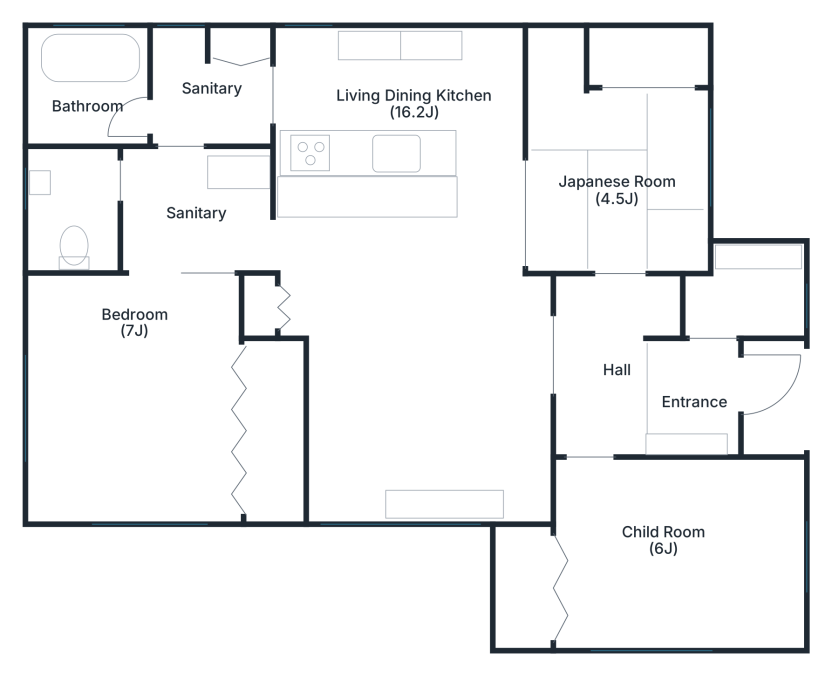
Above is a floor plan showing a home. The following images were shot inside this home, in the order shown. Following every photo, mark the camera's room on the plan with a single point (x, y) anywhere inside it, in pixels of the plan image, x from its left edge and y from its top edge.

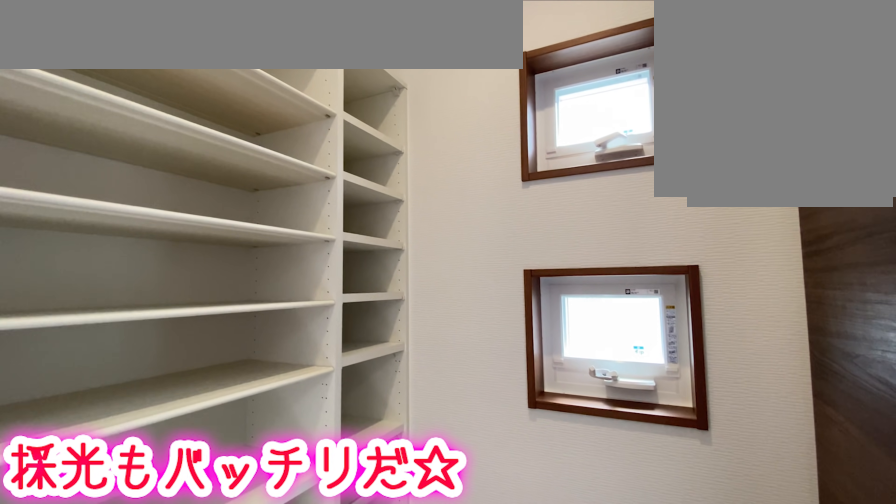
(751, 286)
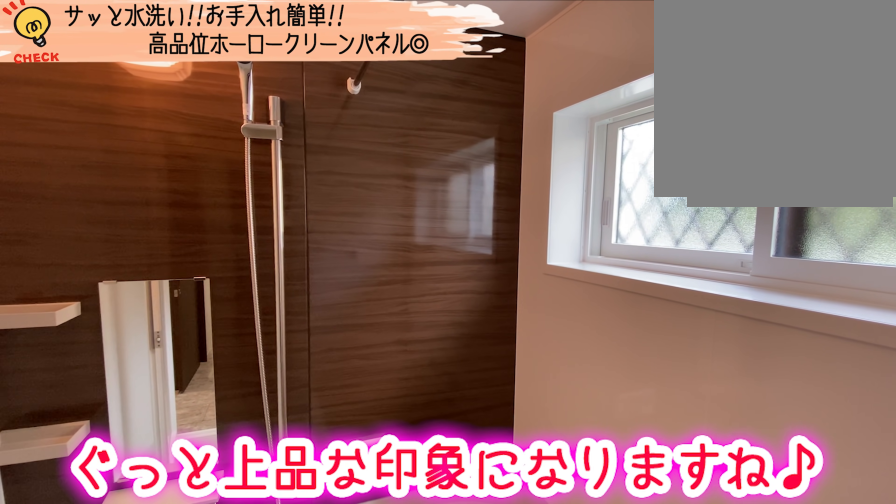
(90, 97)
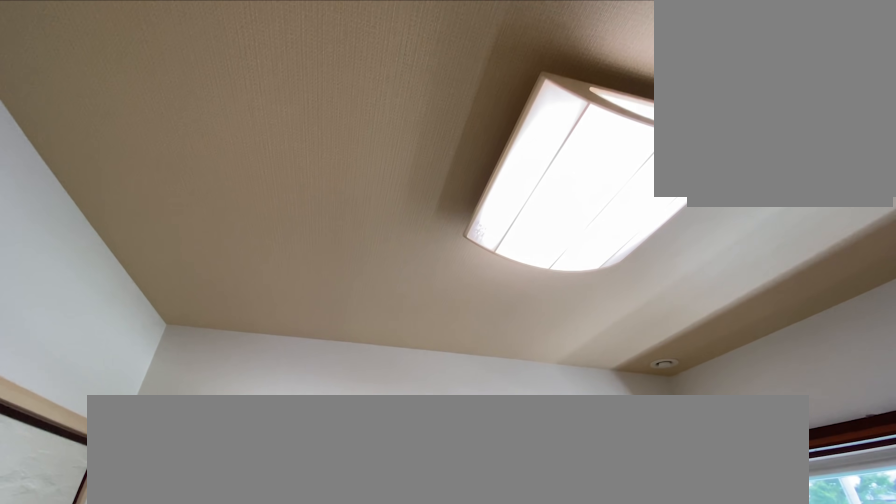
(616, 138)
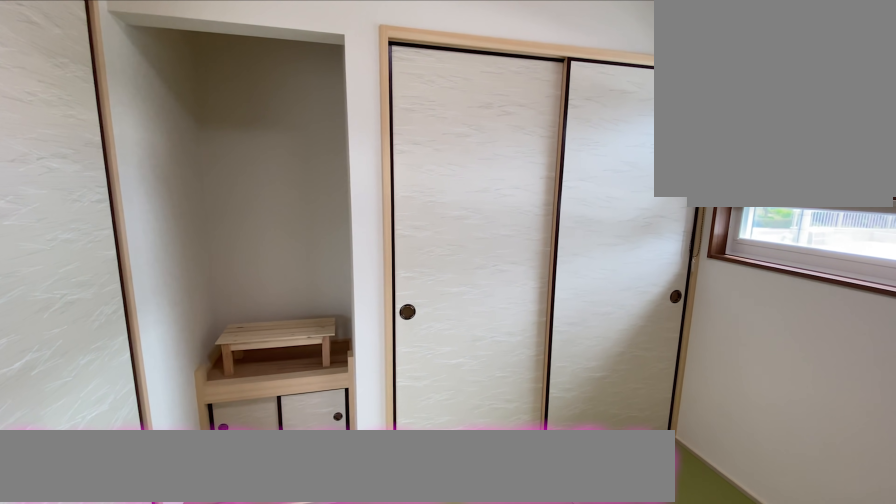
(616, 138)
